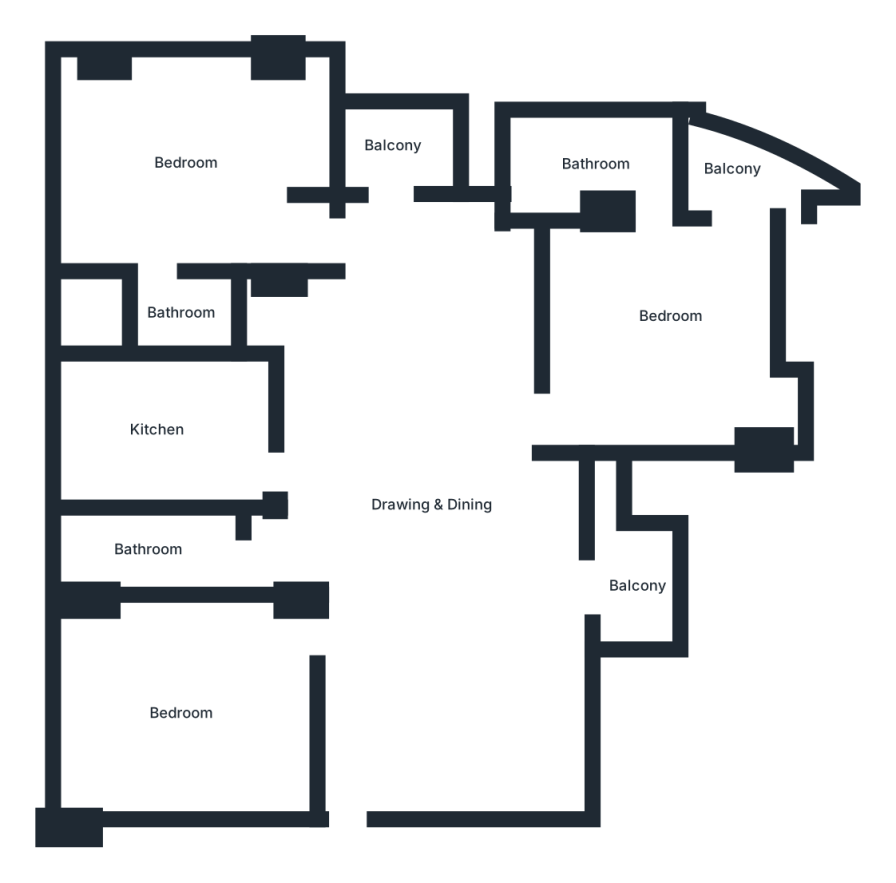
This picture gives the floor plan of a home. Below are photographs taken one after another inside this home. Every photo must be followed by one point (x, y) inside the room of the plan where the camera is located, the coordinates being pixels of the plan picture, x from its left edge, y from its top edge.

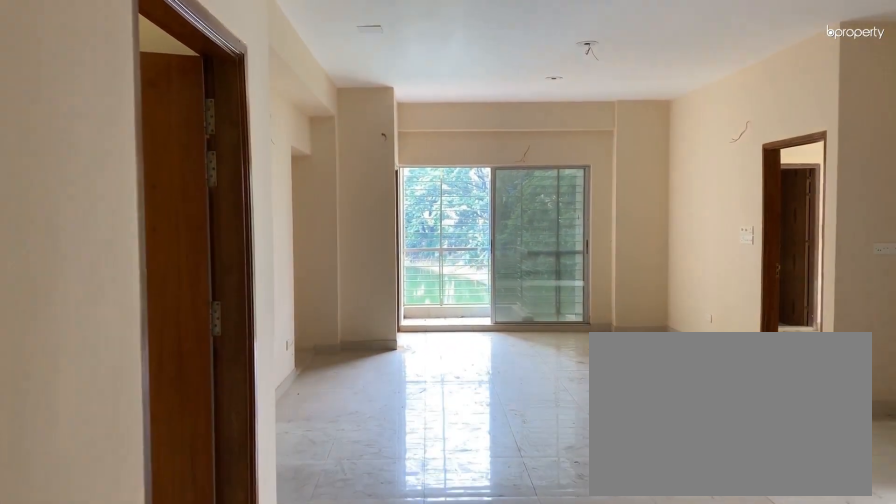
(370, 789)
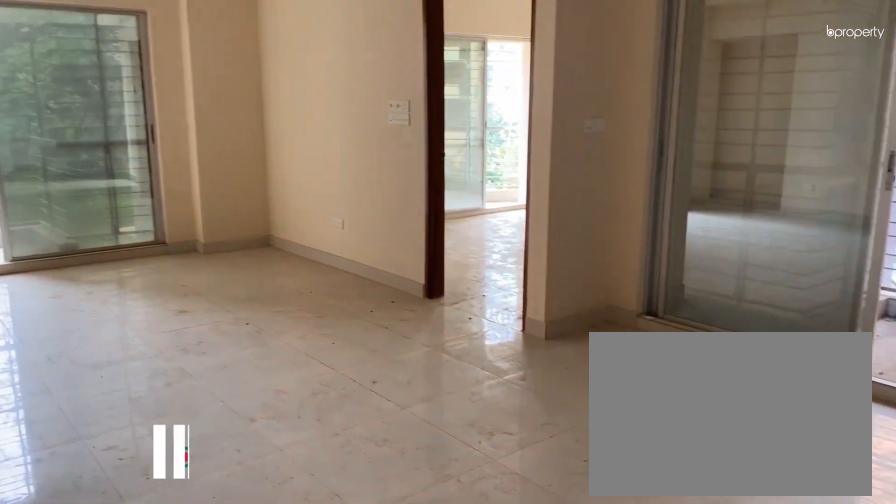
(438, 451)
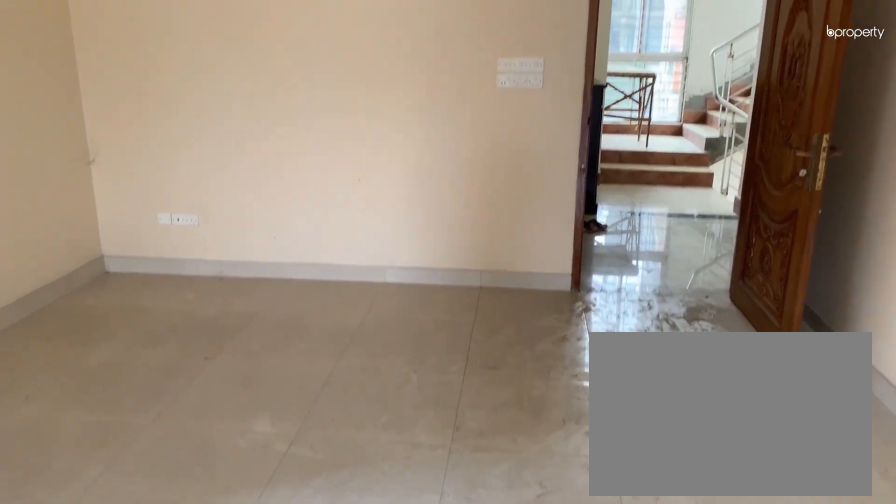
(463, 631)
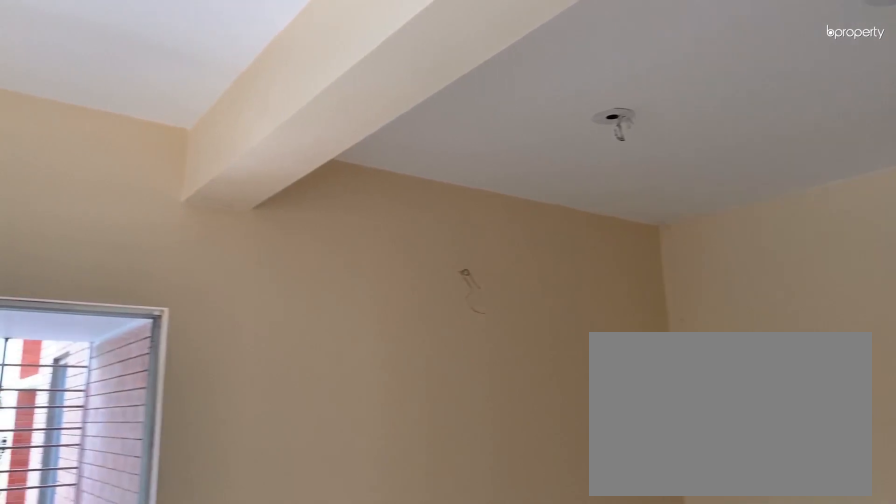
(463, 631)
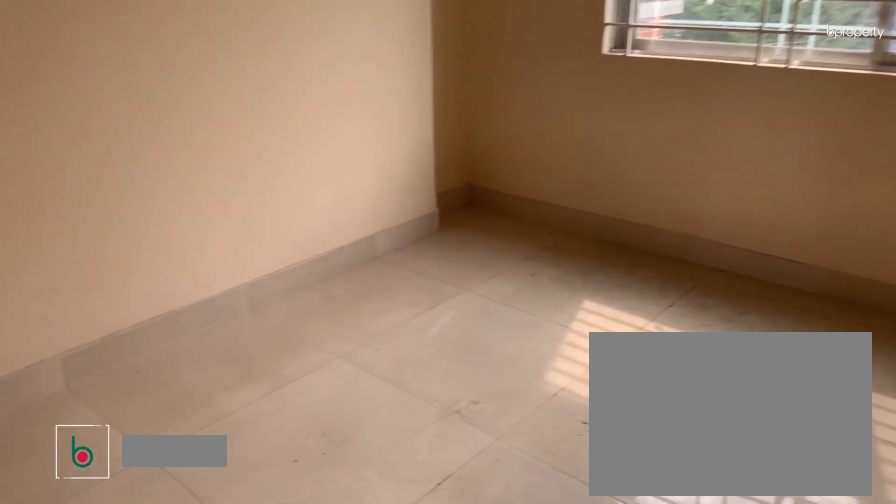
(181, 725)
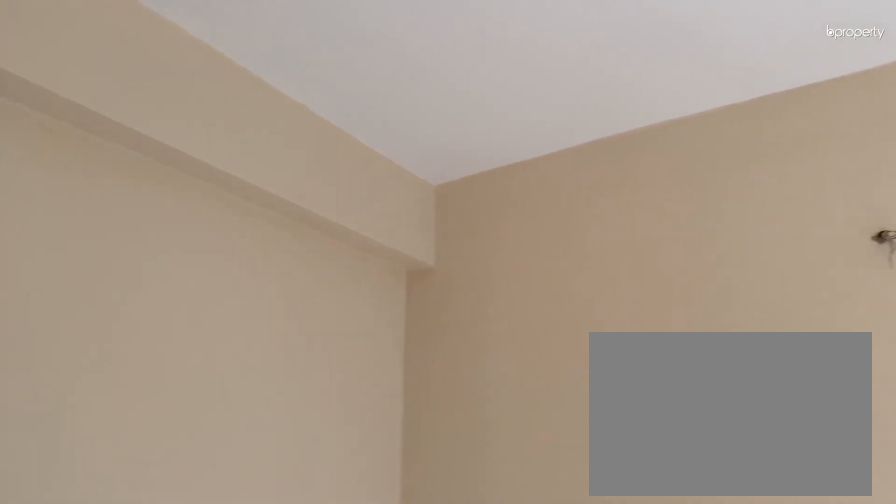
(181, 725)
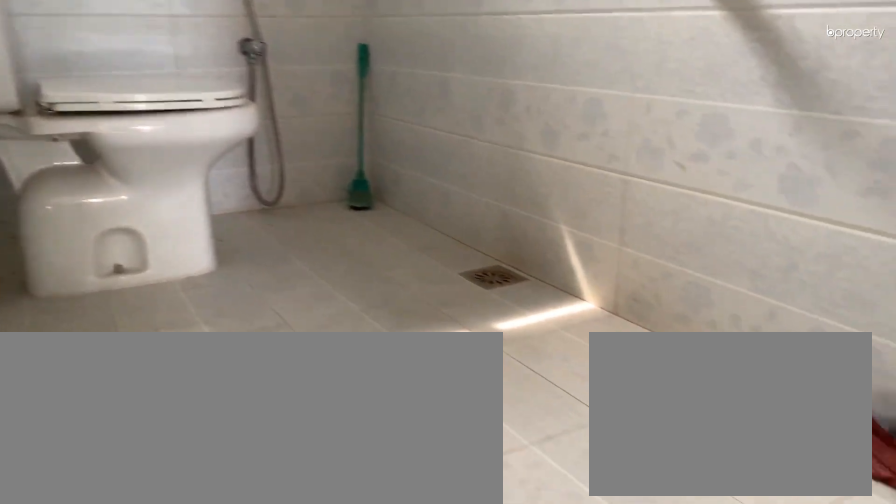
(149, 558)
